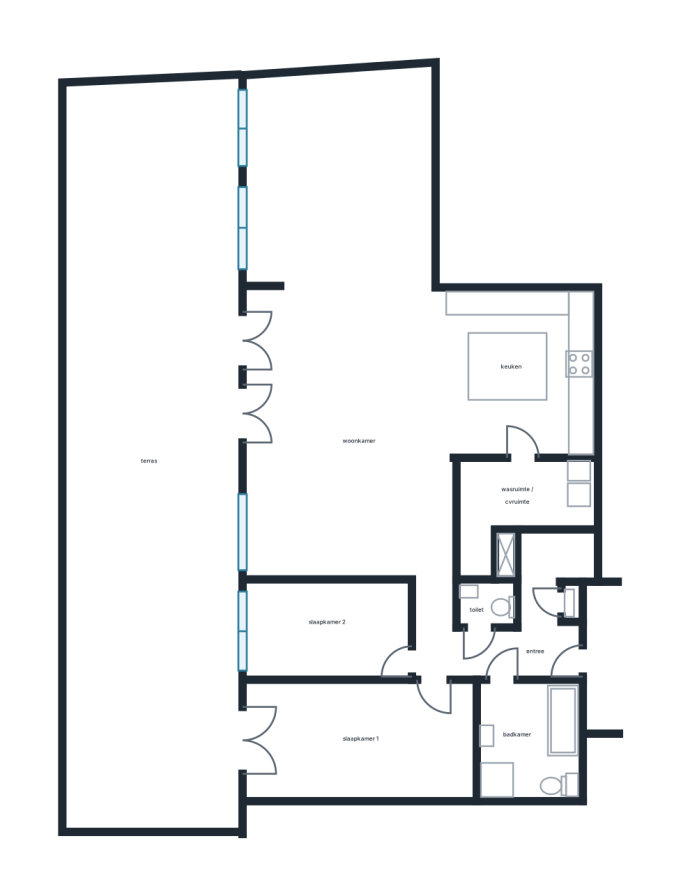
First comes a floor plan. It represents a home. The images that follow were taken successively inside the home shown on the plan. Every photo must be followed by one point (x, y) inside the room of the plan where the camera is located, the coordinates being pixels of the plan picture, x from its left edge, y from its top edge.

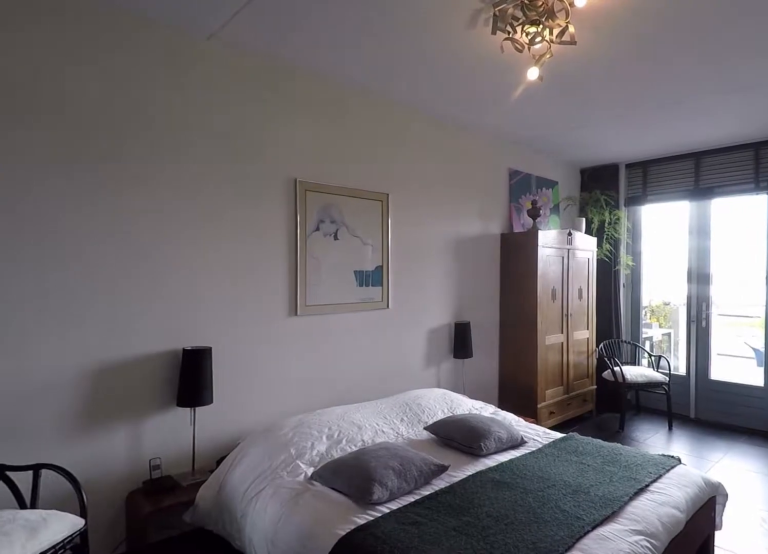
(360, 739)
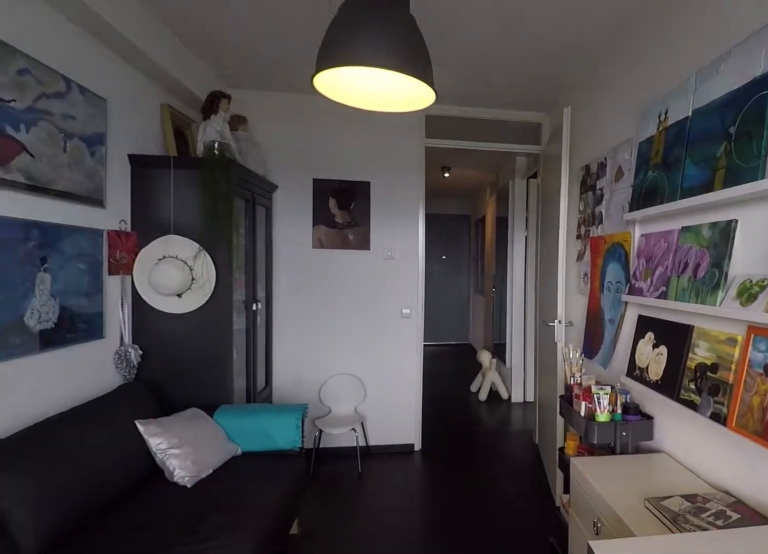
(326, 629)
